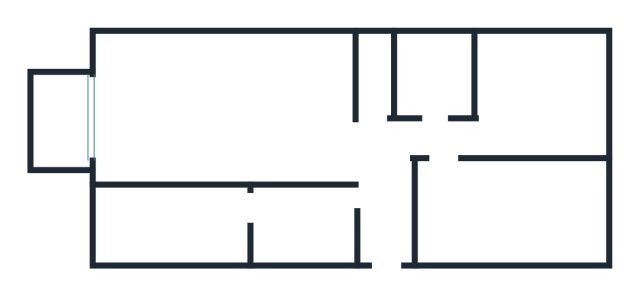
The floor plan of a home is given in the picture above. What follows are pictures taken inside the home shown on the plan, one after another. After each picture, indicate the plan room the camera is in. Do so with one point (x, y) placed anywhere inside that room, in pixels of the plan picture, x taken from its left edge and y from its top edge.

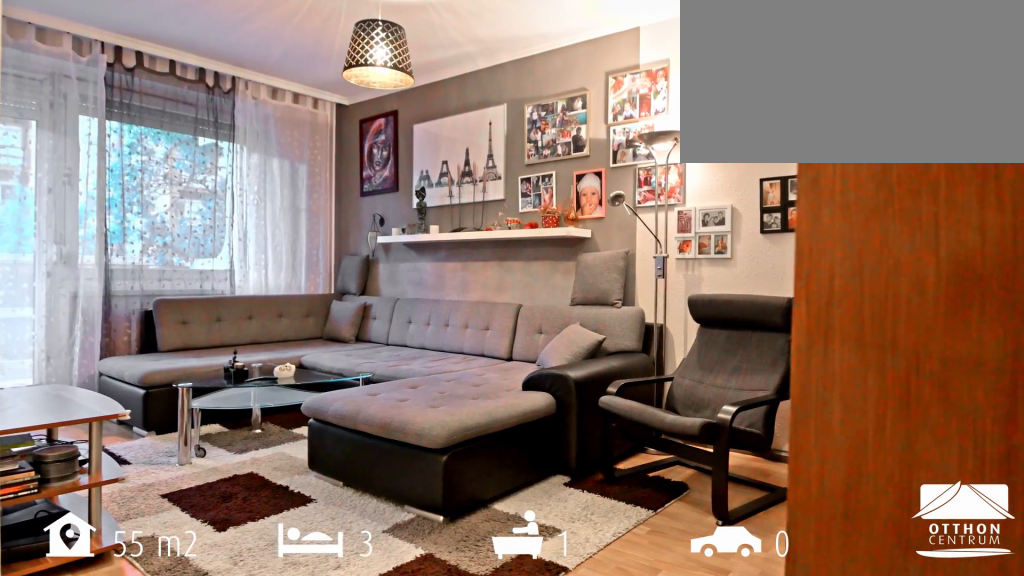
(230, 107)
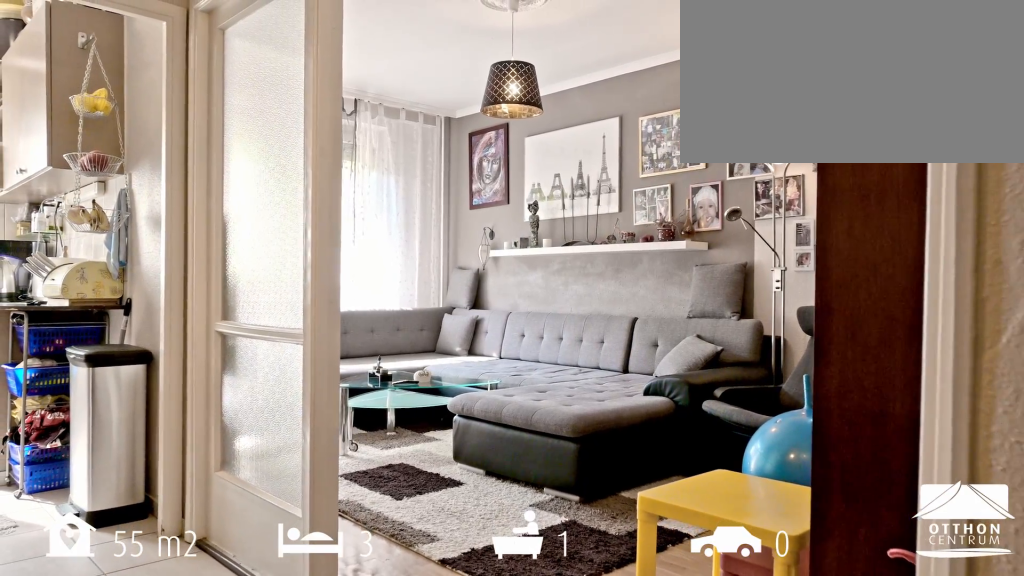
(385, 198)
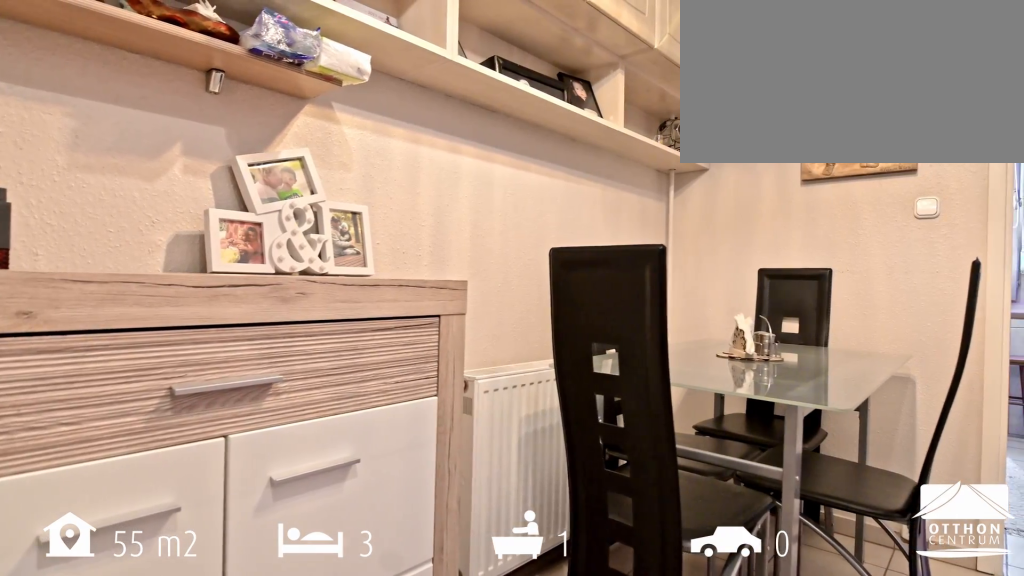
(301, 221)
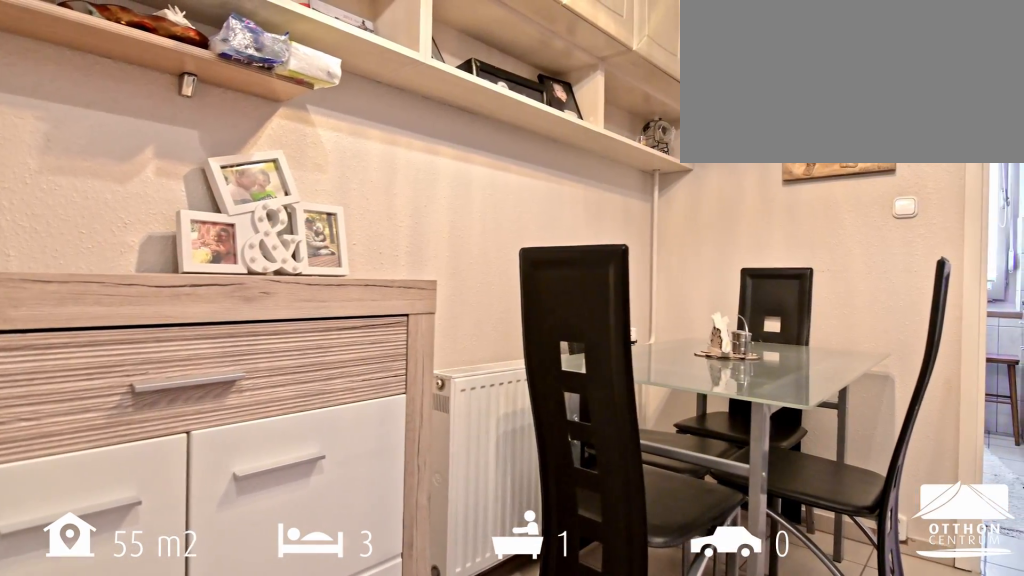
(301, 221)
